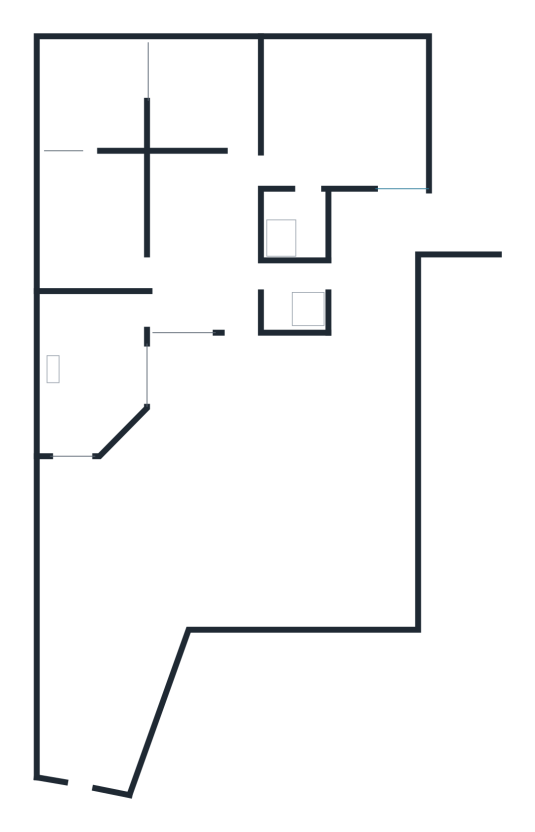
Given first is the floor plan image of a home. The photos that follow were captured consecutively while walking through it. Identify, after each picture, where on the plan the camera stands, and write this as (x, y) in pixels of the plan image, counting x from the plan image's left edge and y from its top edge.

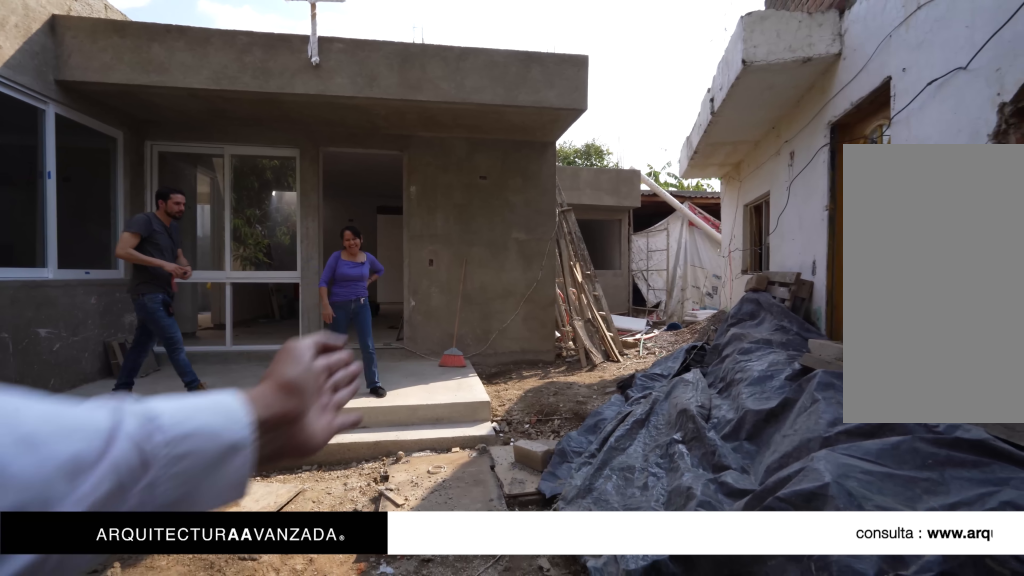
(305, 579)
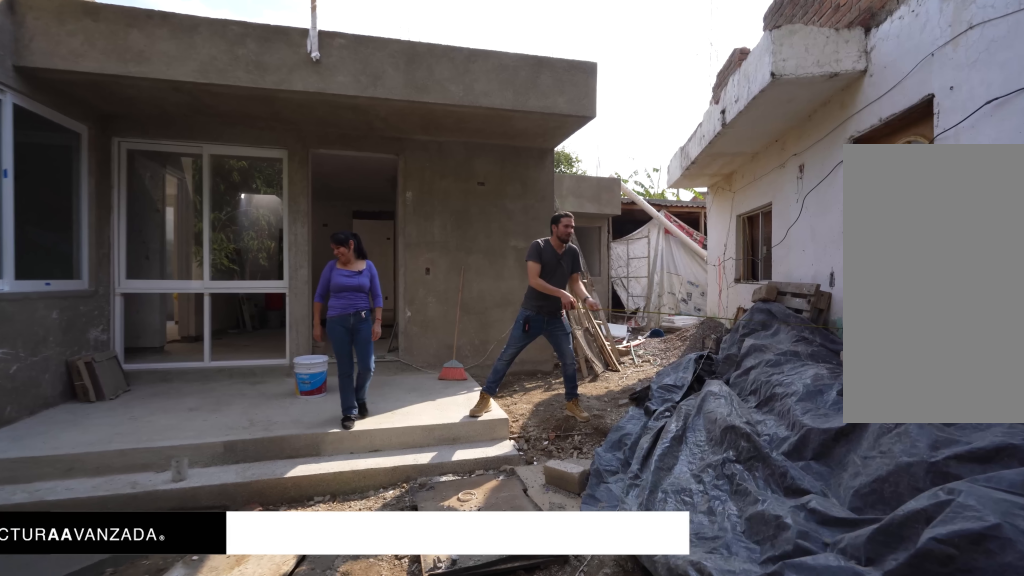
(305, 579)
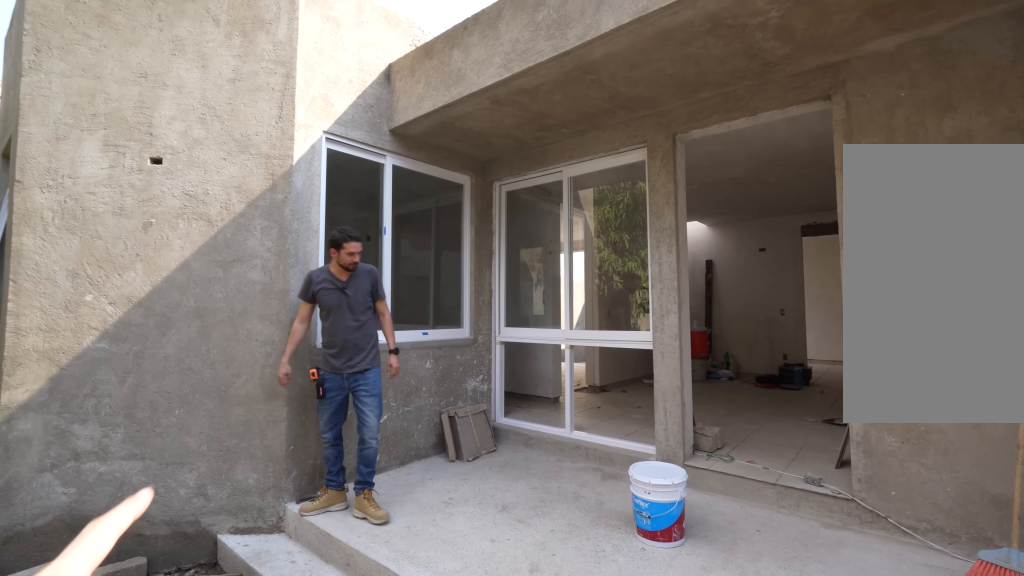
(312, 462)
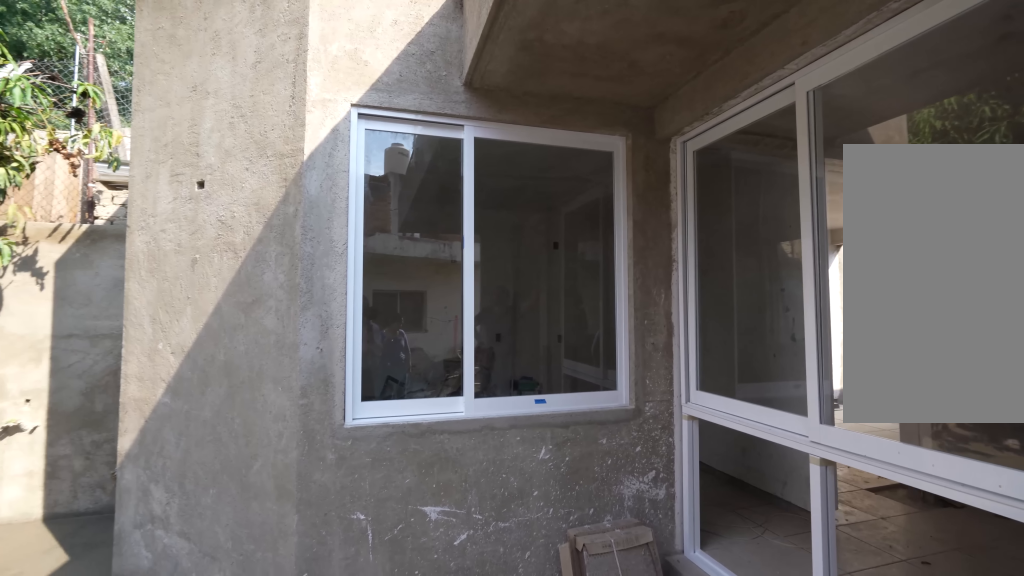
(246, 413)
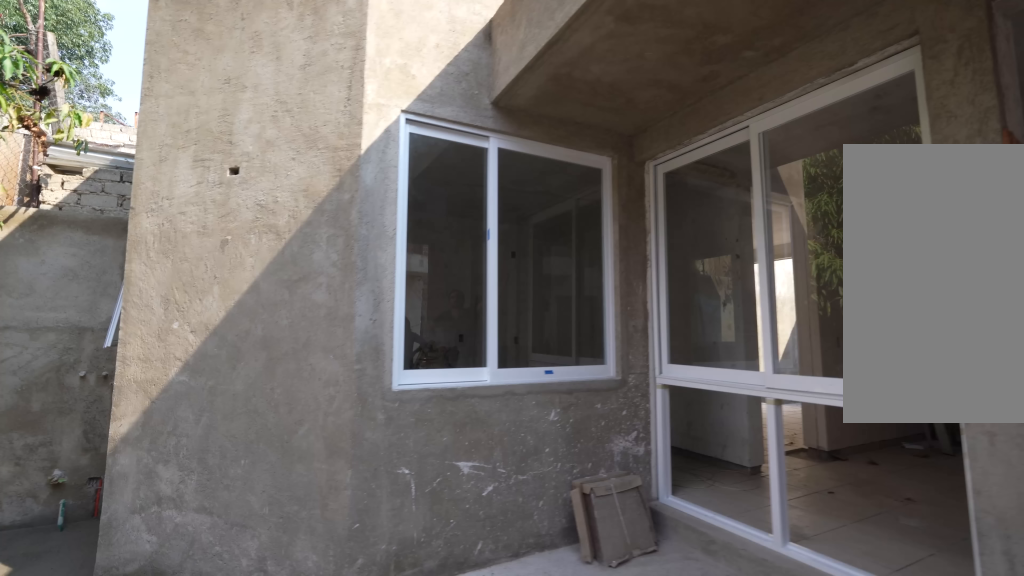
(256, 396)
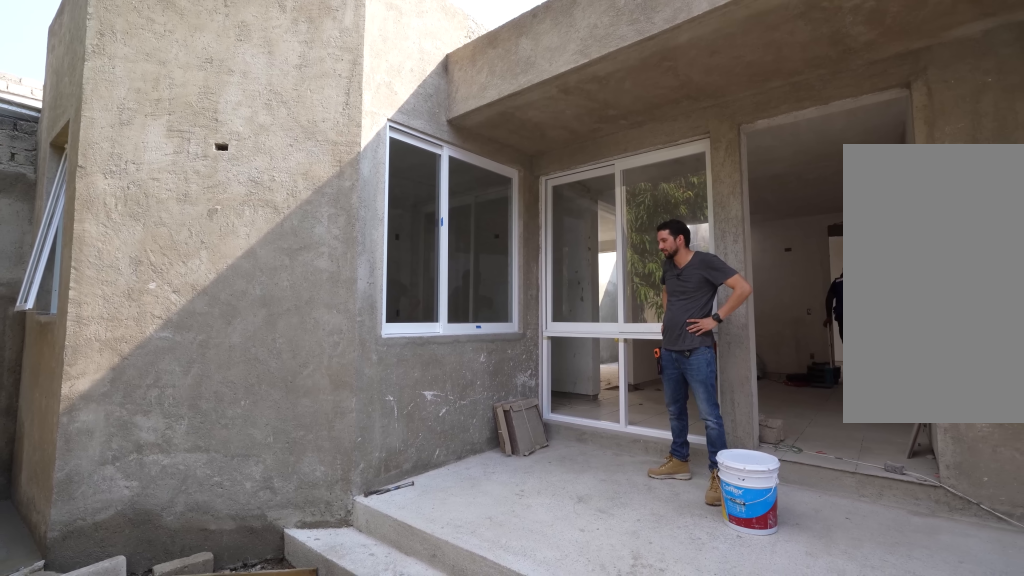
(268, 446)
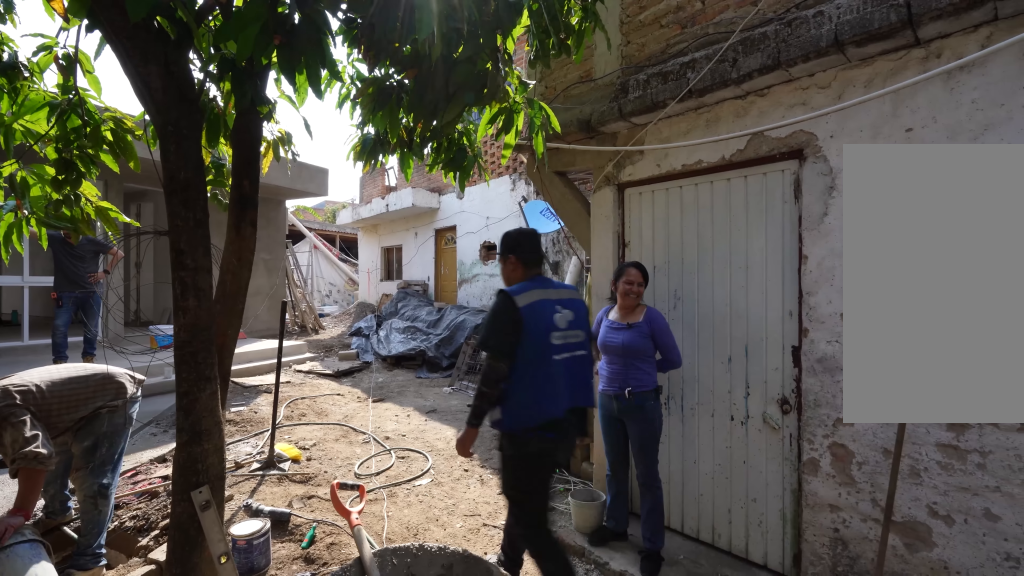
(85, 599)
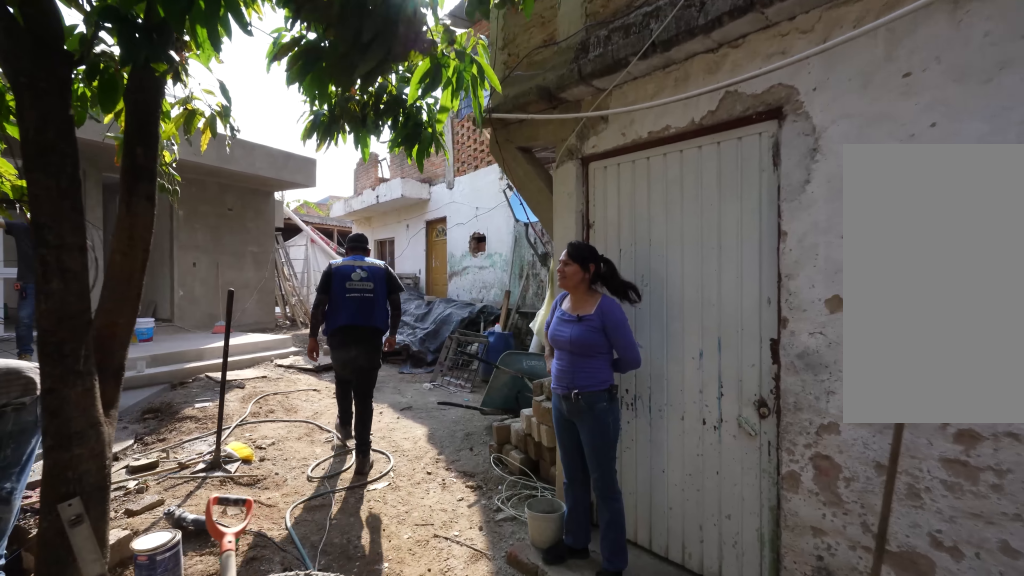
(89, 596)
